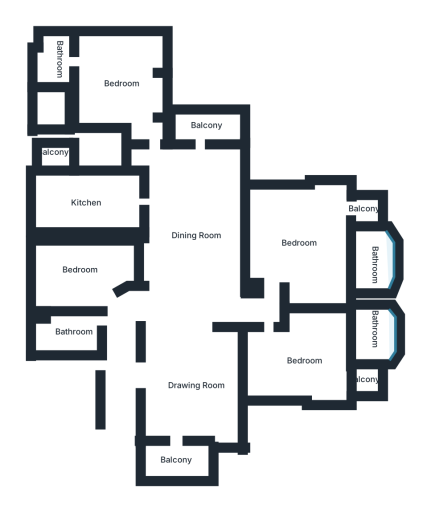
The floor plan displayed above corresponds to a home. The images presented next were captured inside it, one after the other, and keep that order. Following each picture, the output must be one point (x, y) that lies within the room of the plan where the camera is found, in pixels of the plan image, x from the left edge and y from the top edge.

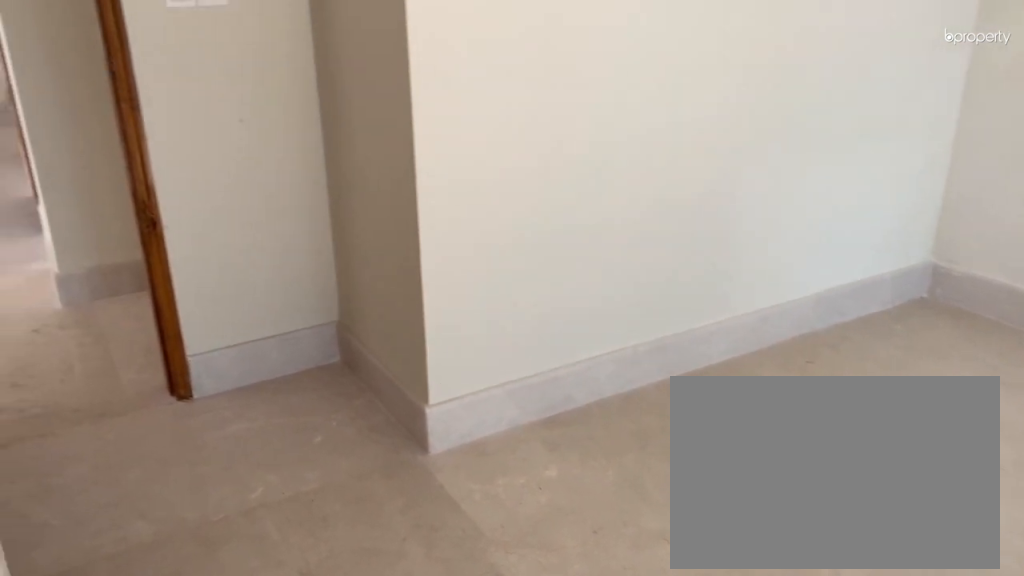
(122, 83)
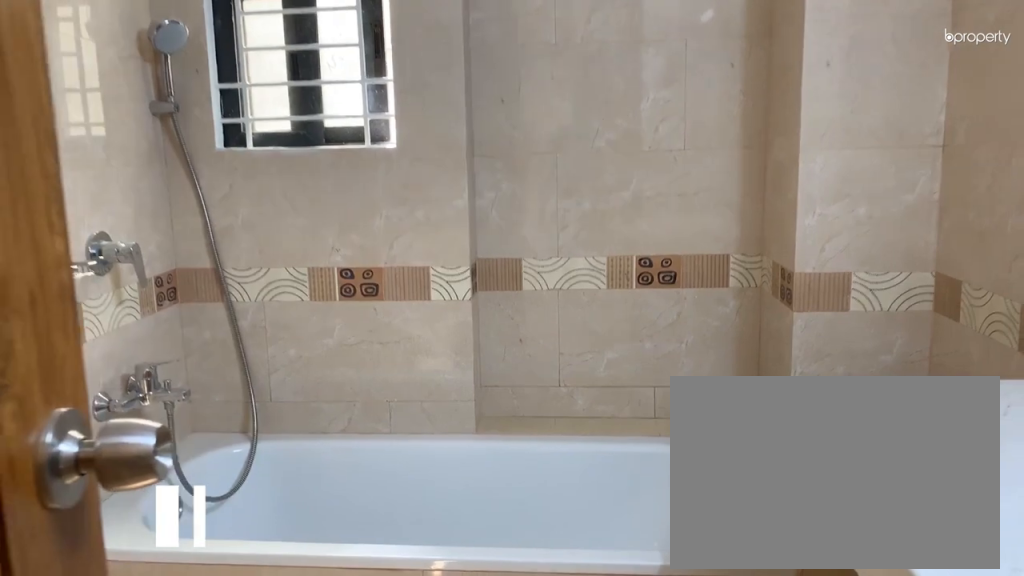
(370, 264)
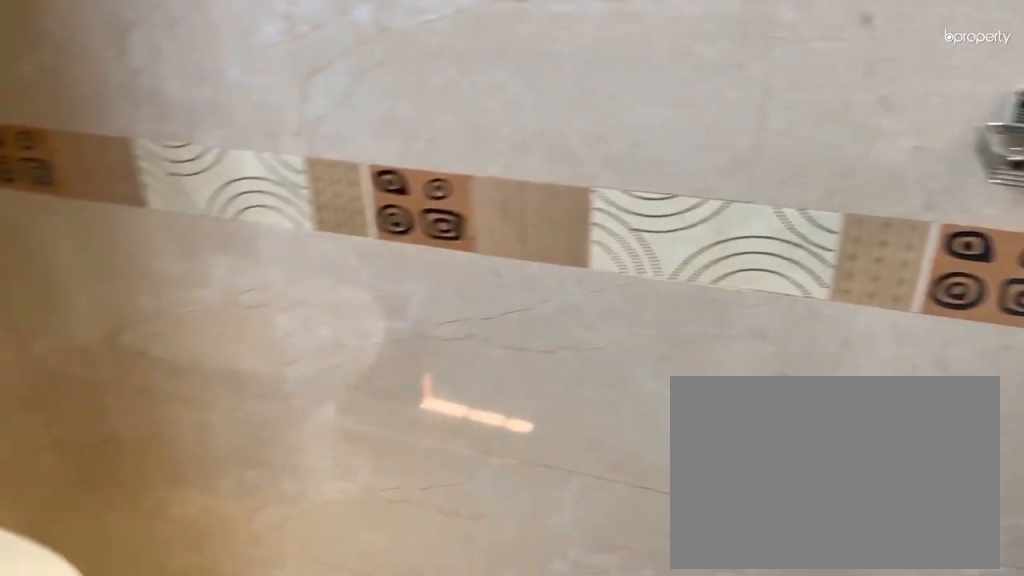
(370, 264)
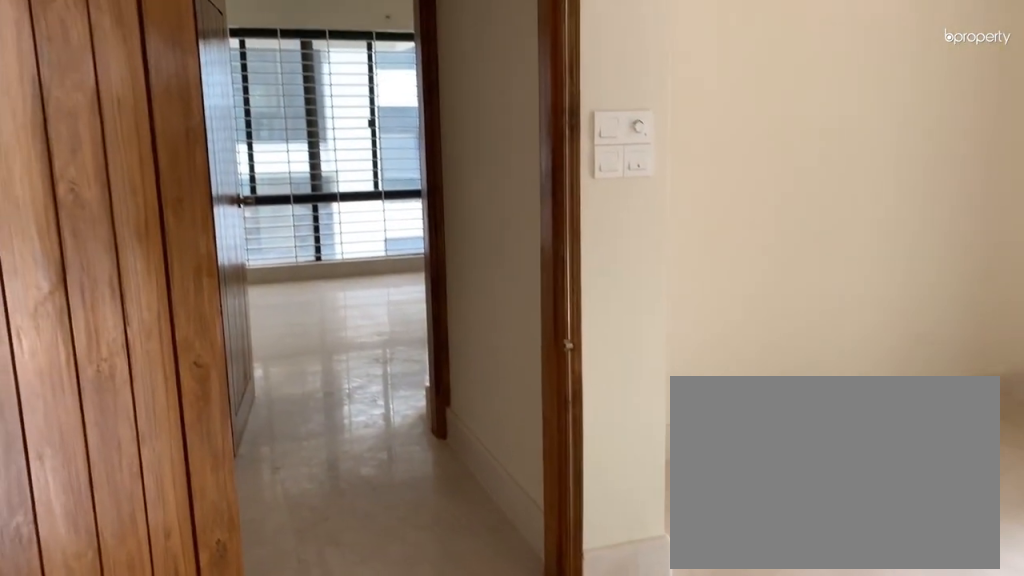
(307, 360)
